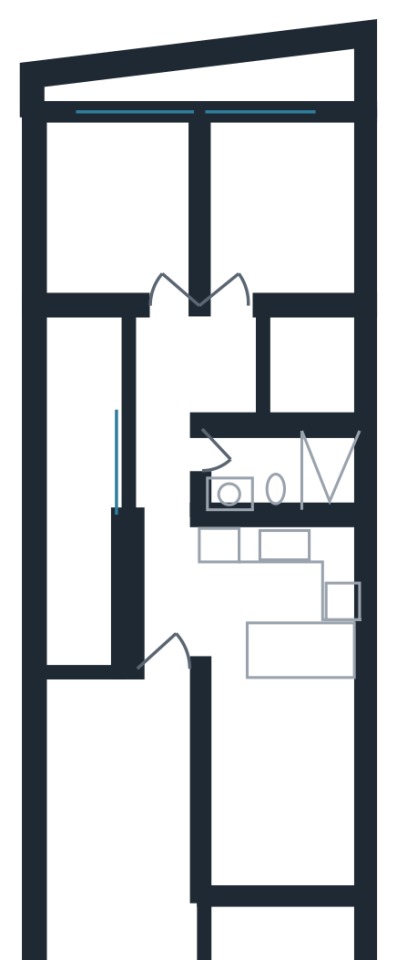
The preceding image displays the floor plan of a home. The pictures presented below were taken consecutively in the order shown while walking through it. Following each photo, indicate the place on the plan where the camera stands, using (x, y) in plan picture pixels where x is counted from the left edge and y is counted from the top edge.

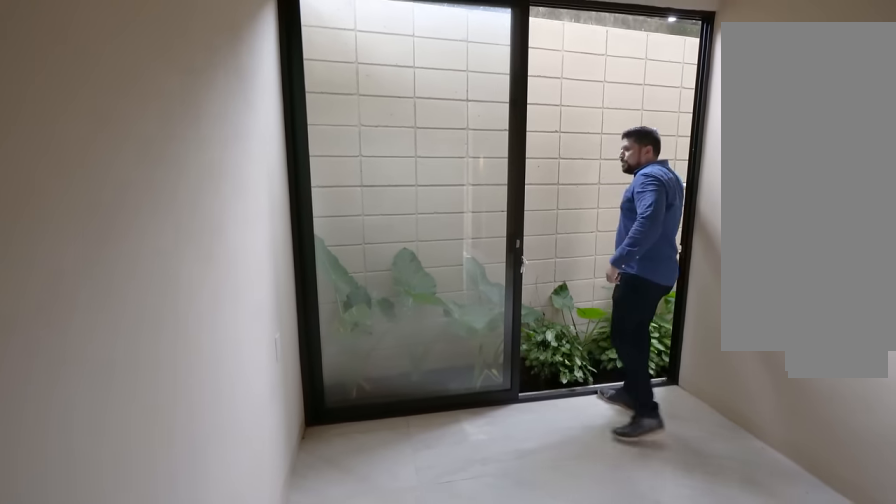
(122, 230)
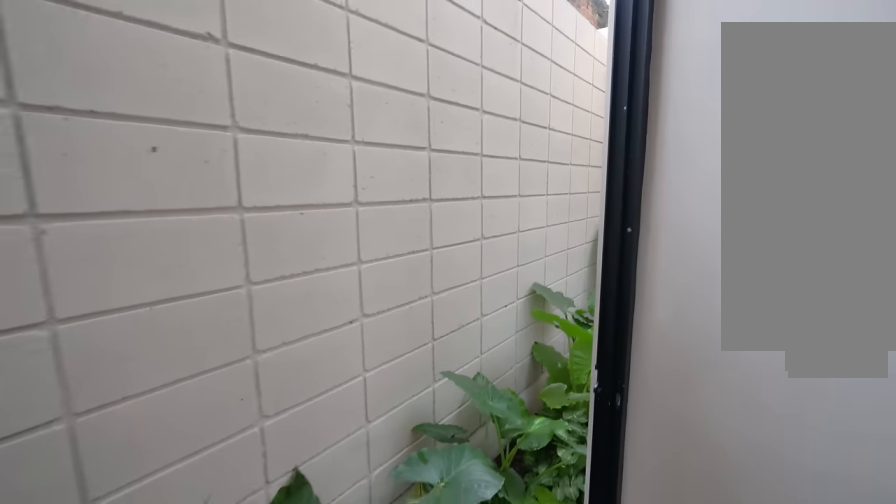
(130, 122)
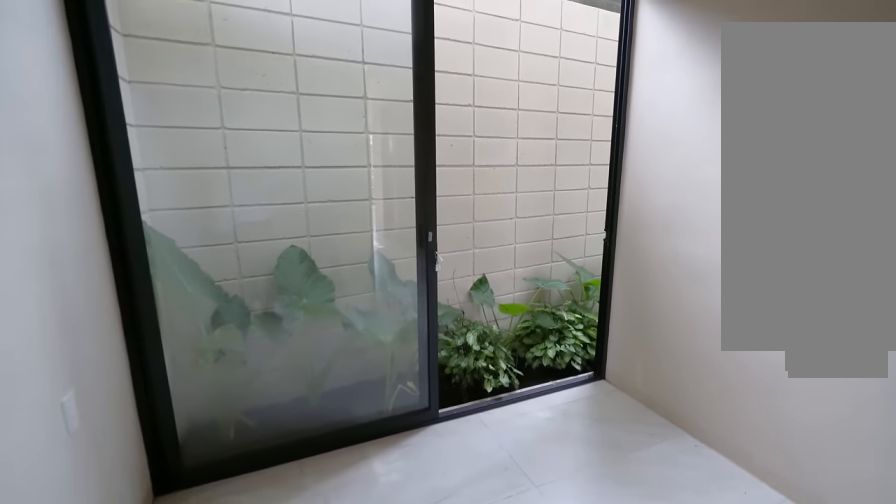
(129, 121)
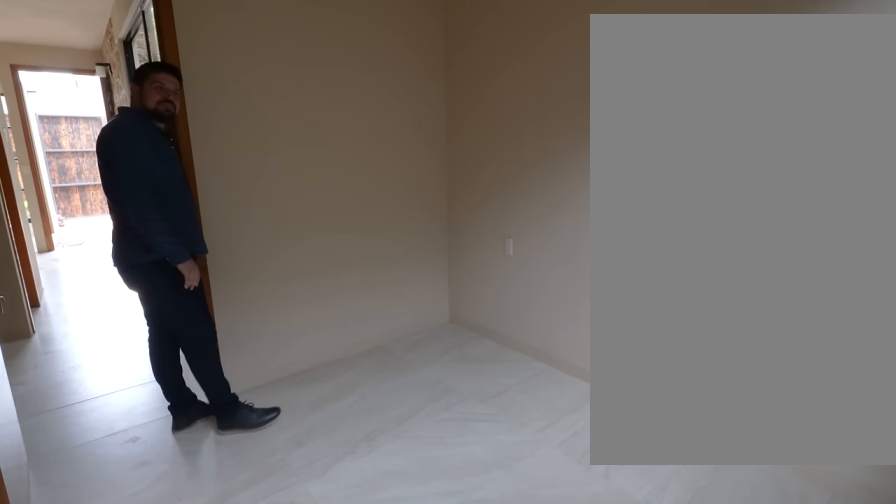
(113, 193)
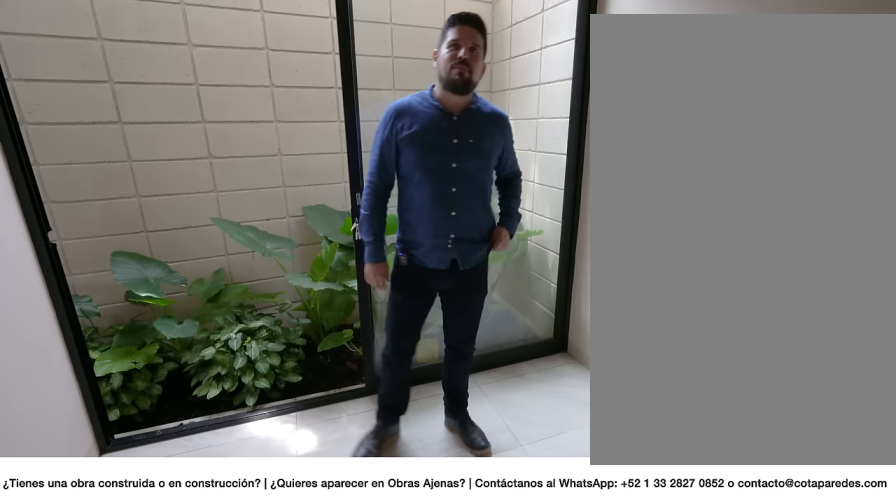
(244, 276)
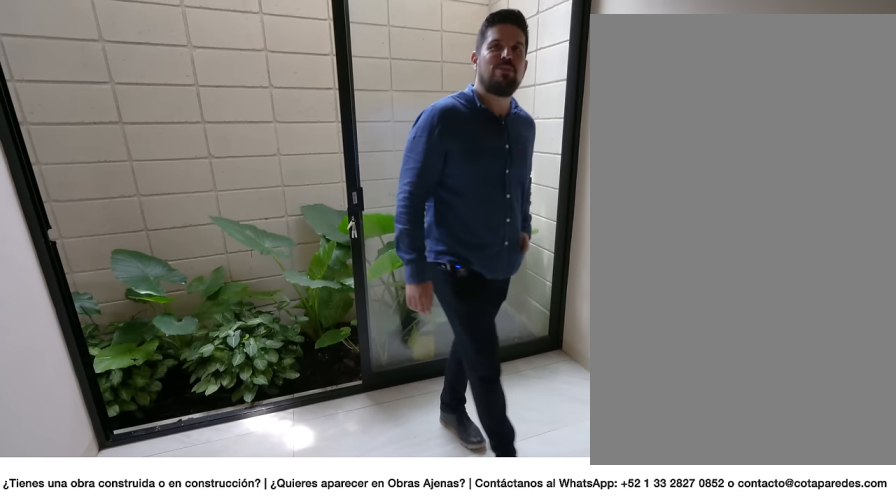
(244, 276)
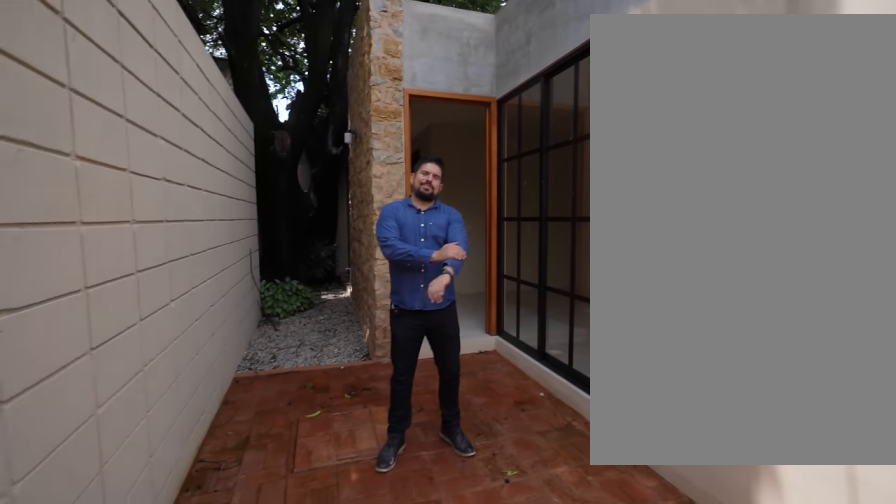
(121, 939)
